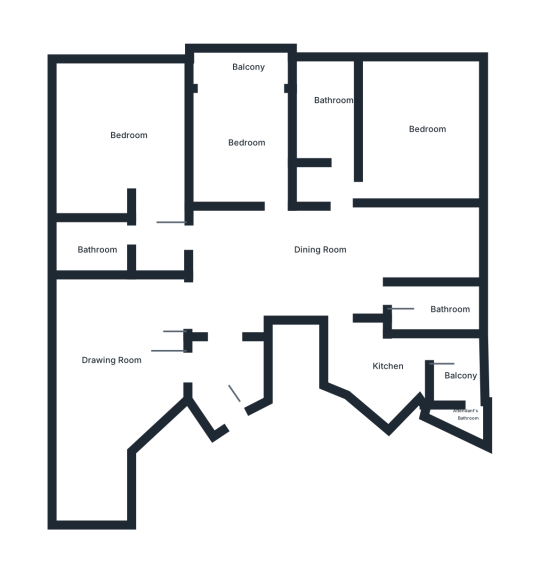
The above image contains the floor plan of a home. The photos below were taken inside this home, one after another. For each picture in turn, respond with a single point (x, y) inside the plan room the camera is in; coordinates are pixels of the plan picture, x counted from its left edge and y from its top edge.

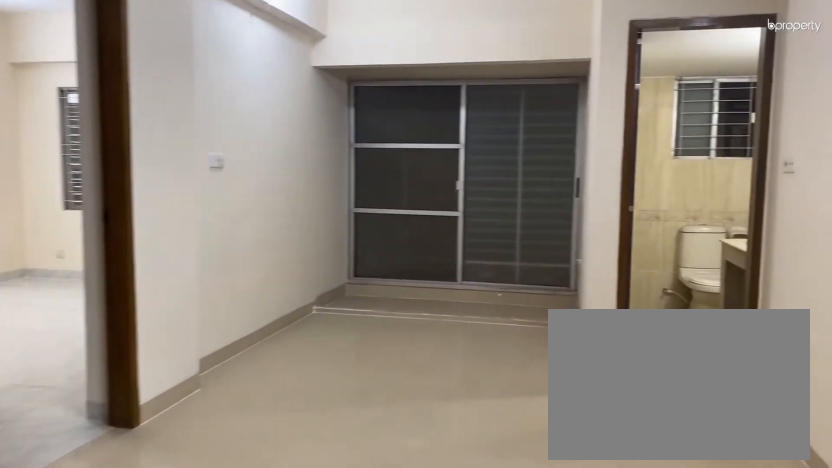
(310, 263)
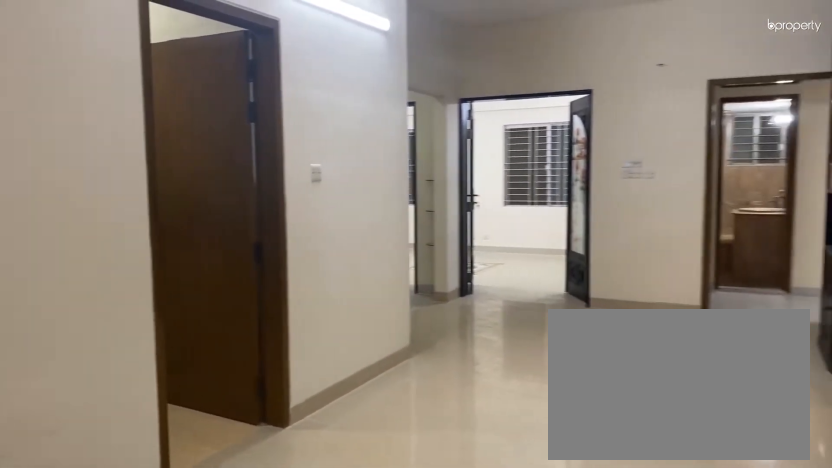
(310, 263)
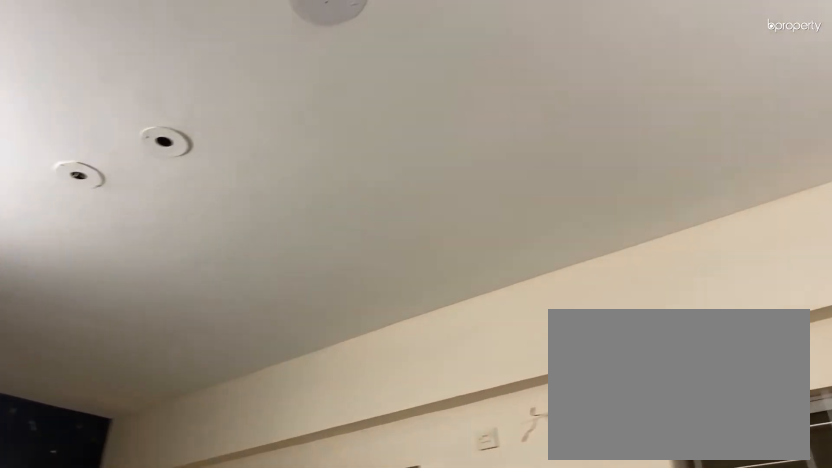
(105, 382)
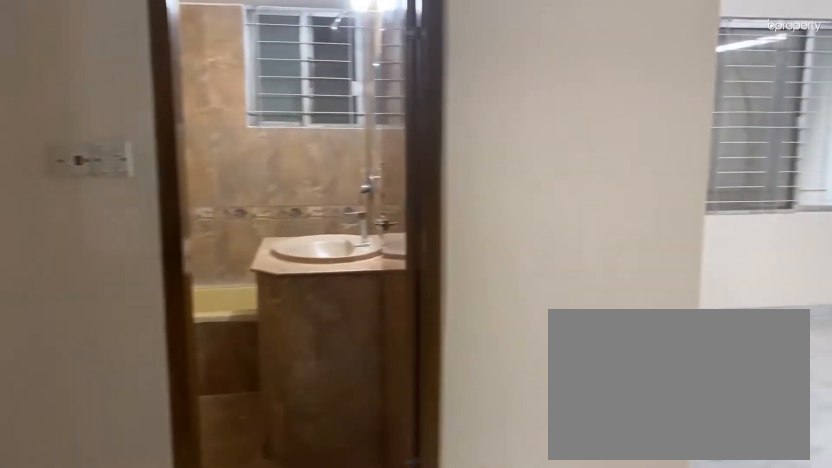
(158, 227)
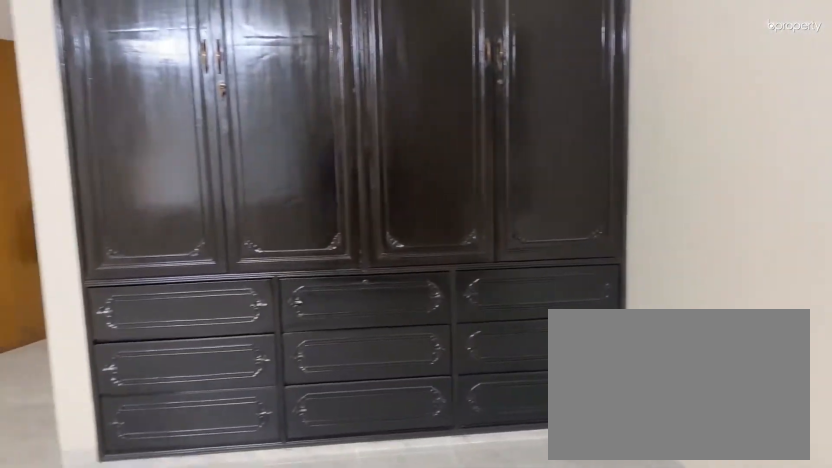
(129, 132)
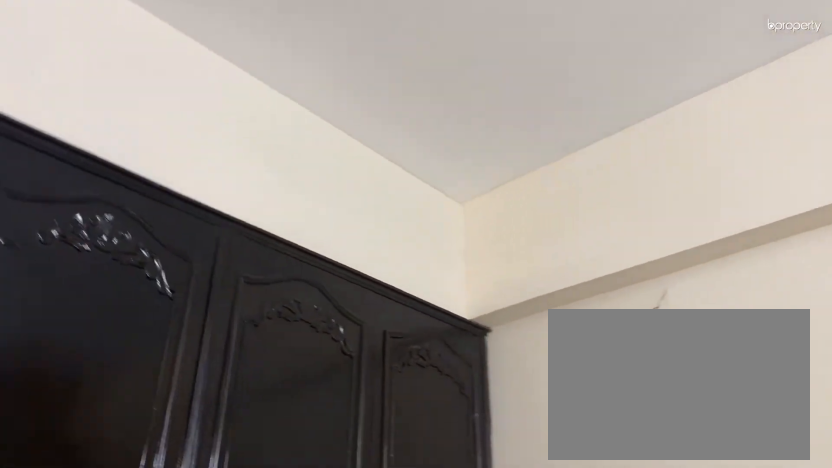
(129, 132)
